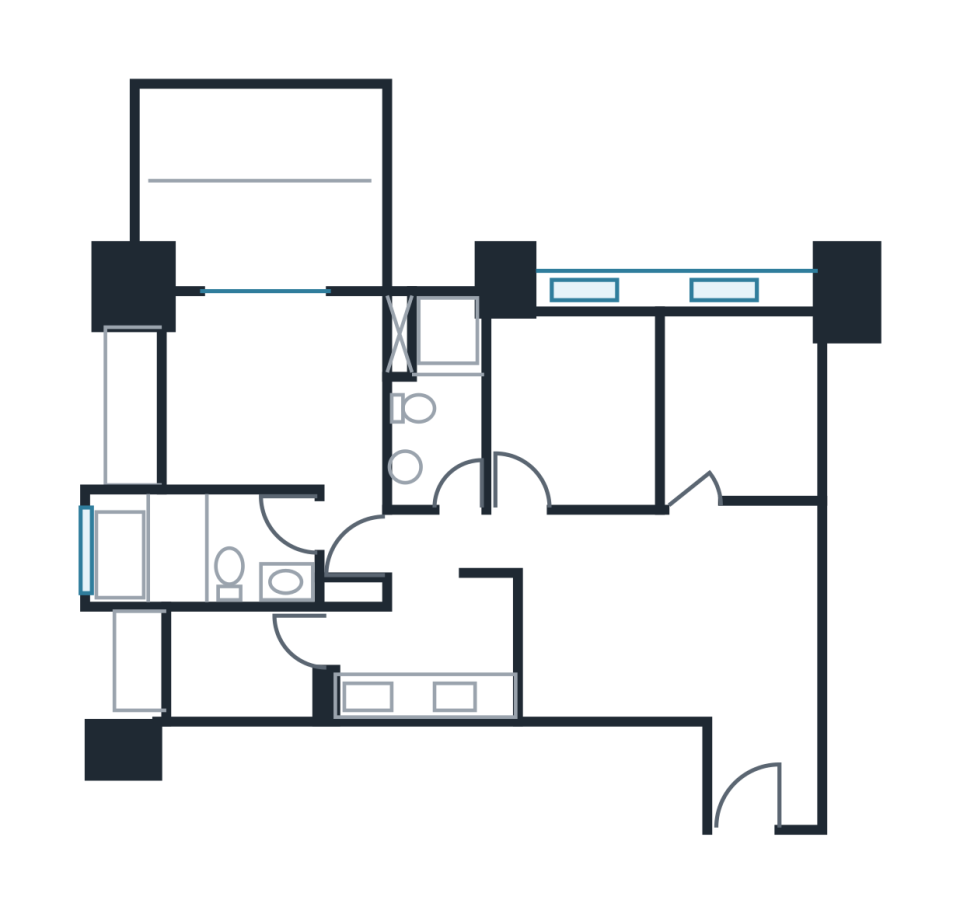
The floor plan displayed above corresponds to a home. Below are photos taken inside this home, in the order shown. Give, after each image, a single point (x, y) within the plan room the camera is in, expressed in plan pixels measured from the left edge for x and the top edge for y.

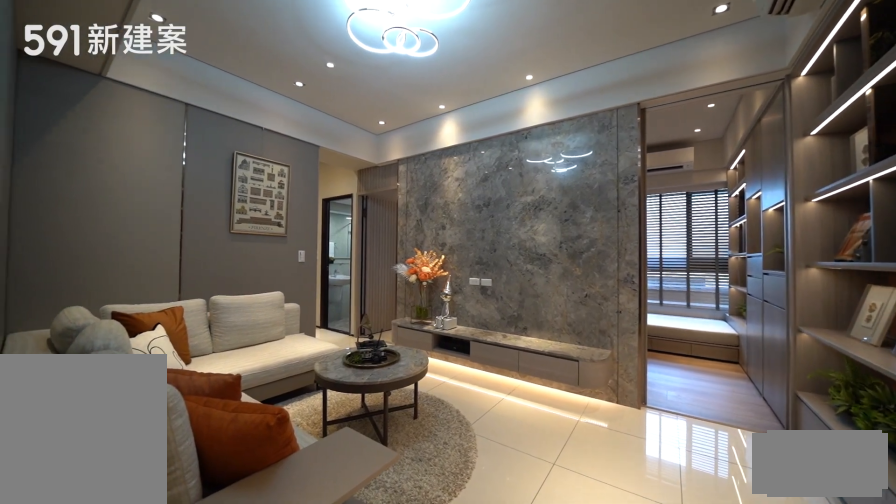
(665, 615)
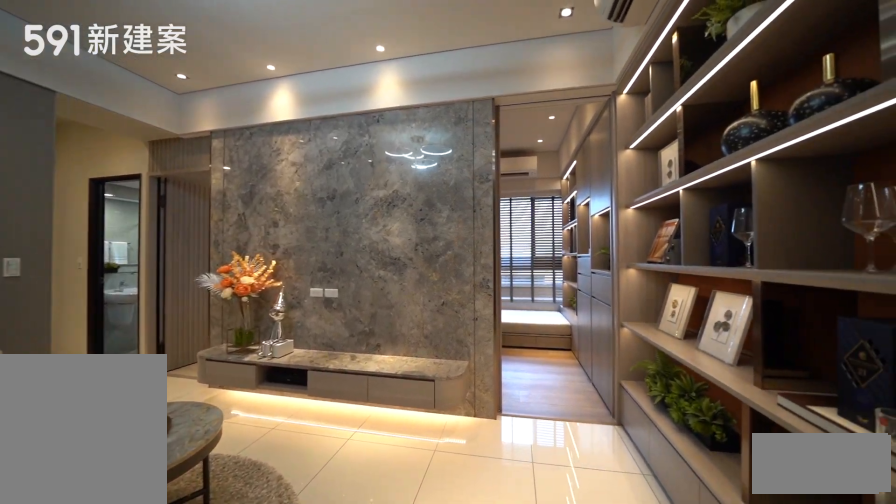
(665, 615)
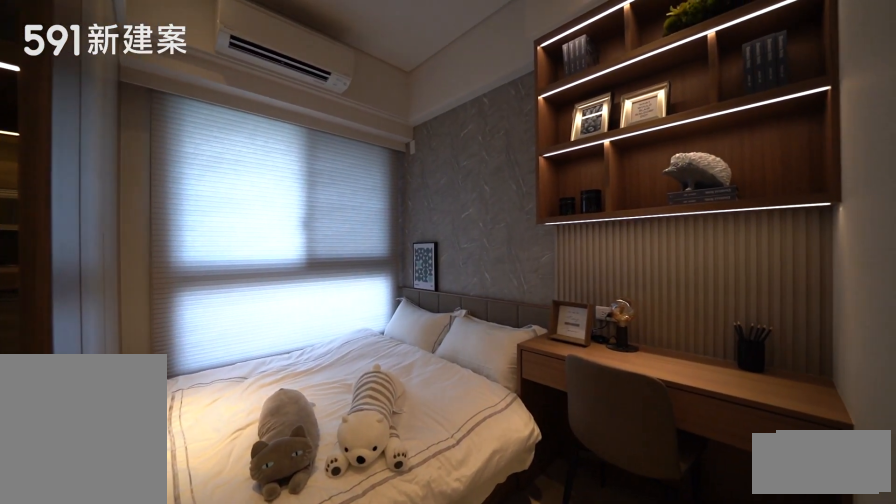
(572, 401)
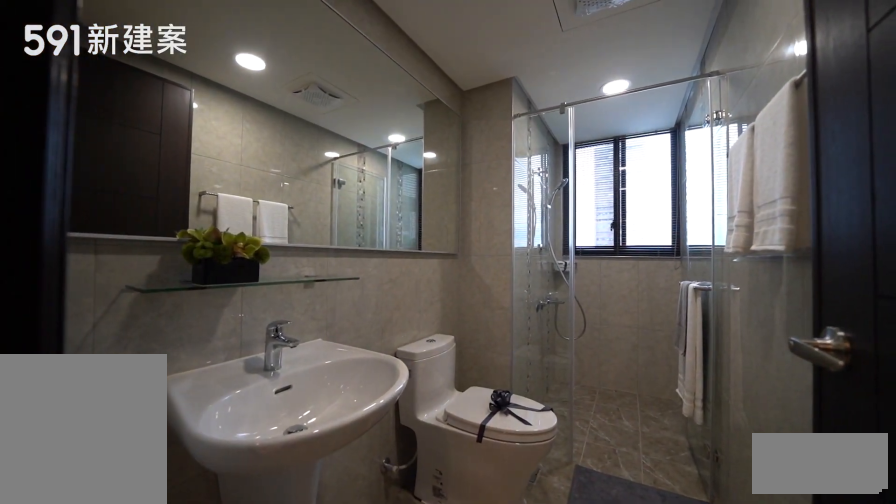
(434, 393)
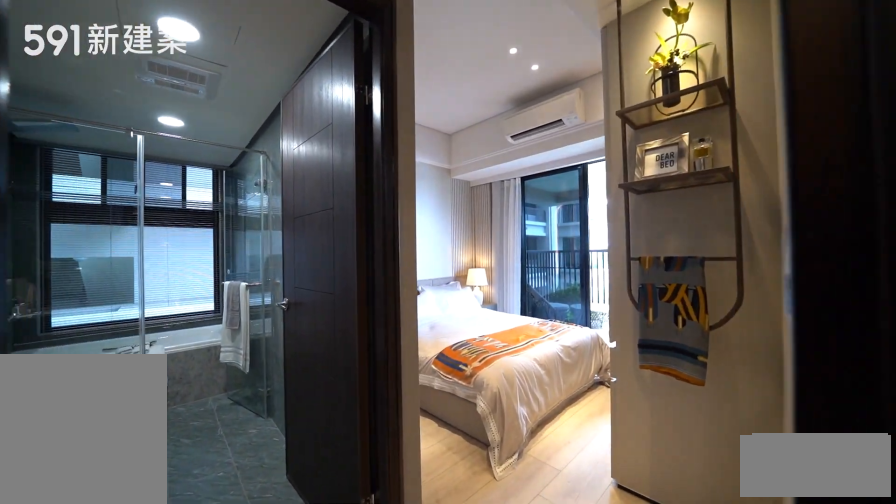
(275, 400)
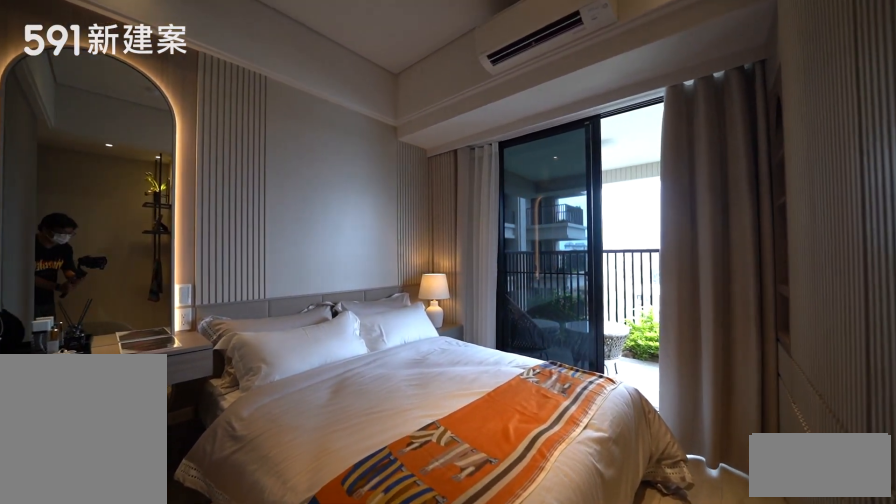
(275, 400)
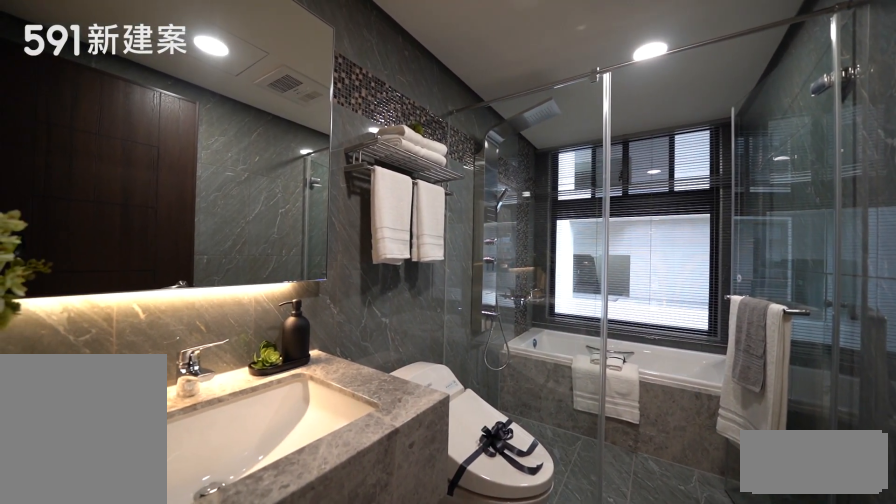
(194, 548)
